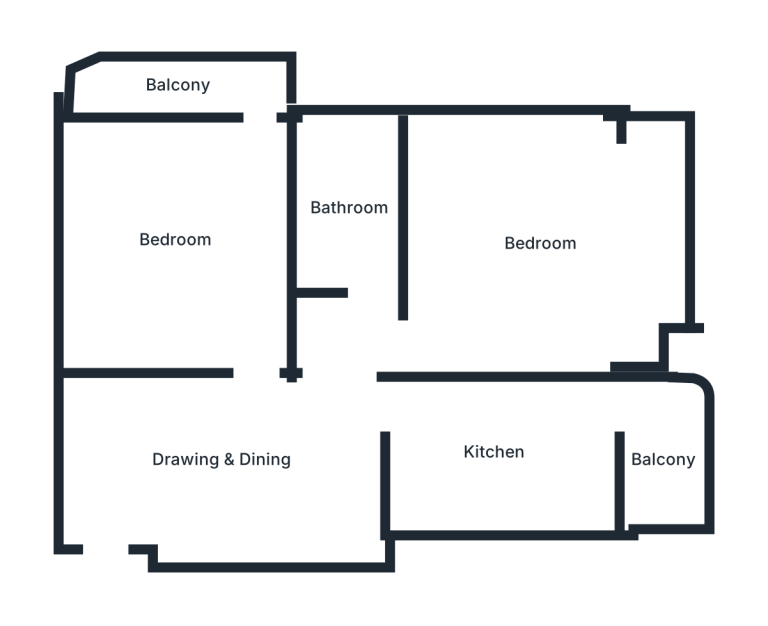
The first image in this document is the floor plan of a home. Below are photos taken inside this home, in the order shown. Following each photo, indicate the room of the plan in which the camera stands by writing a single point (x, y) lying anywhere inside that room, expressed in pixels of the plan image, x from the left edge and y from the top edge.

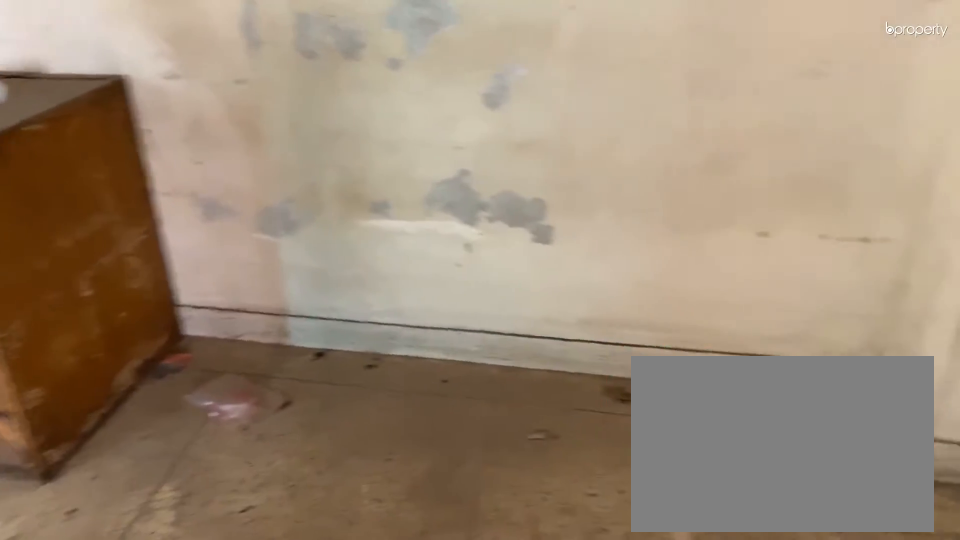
(227, 457)
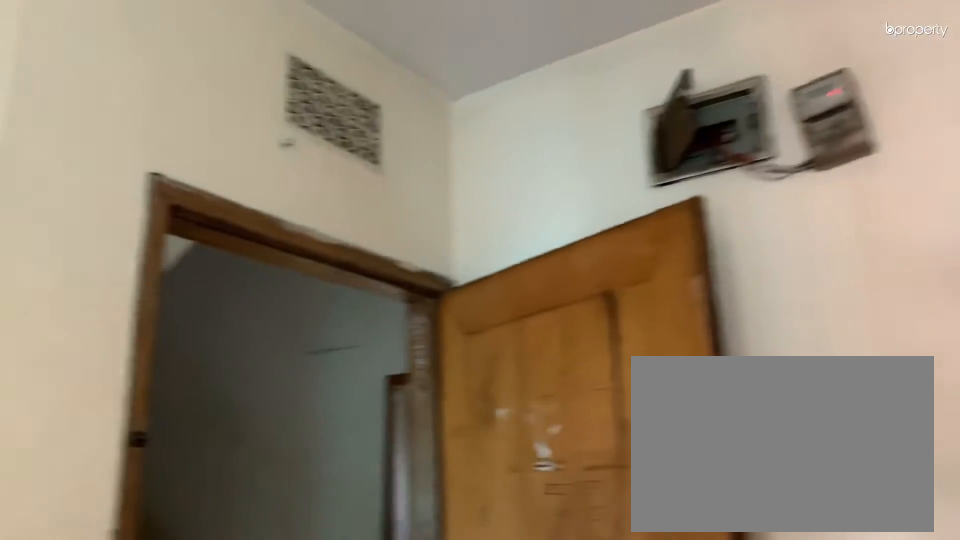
(227, 457)
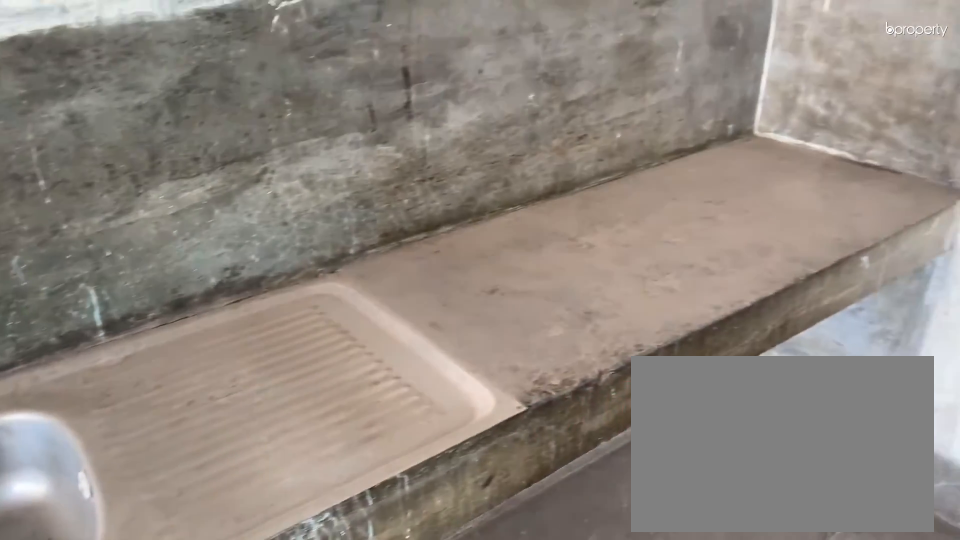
(493, 453)
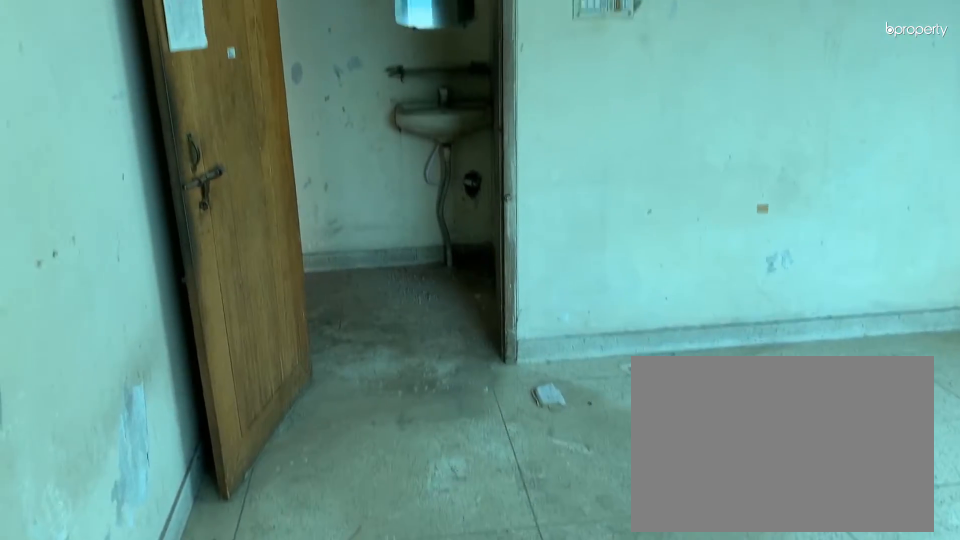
(537, 242)
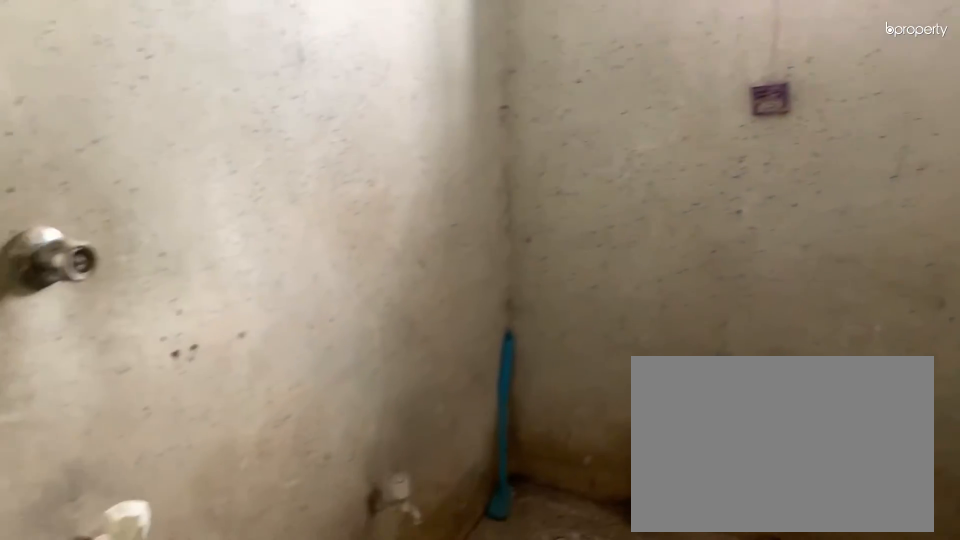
(350, 208)
